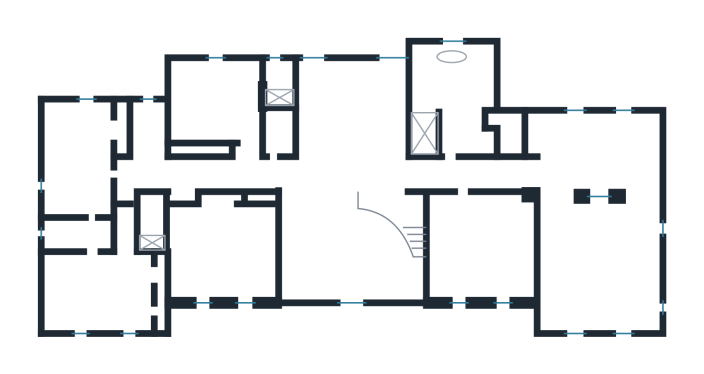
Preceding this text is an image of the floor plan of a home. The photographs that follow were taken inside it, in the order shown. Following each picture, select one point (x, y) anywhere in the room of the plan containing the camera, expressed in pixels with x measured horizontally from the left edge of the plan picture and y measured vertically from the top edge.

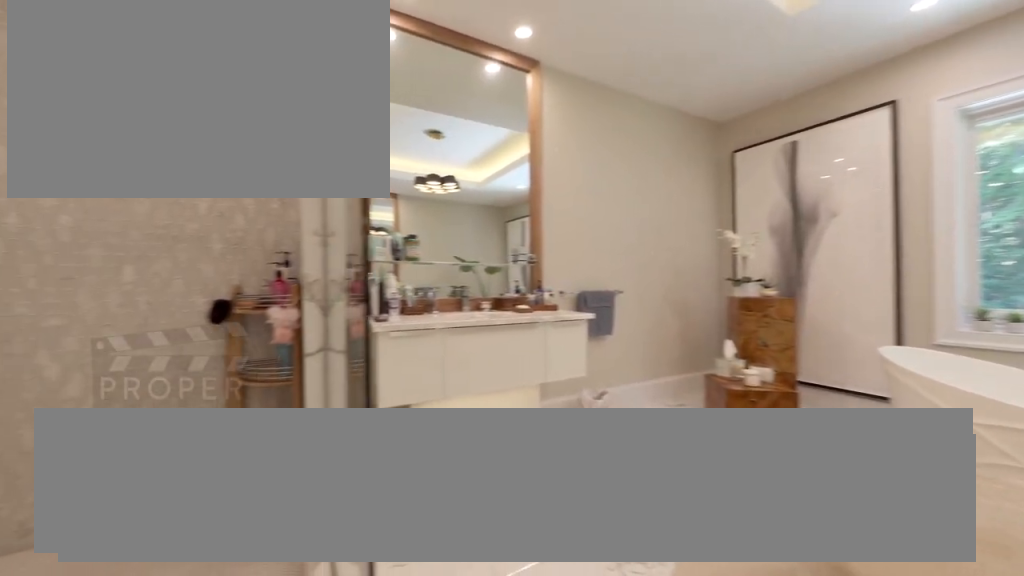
(461, 100)
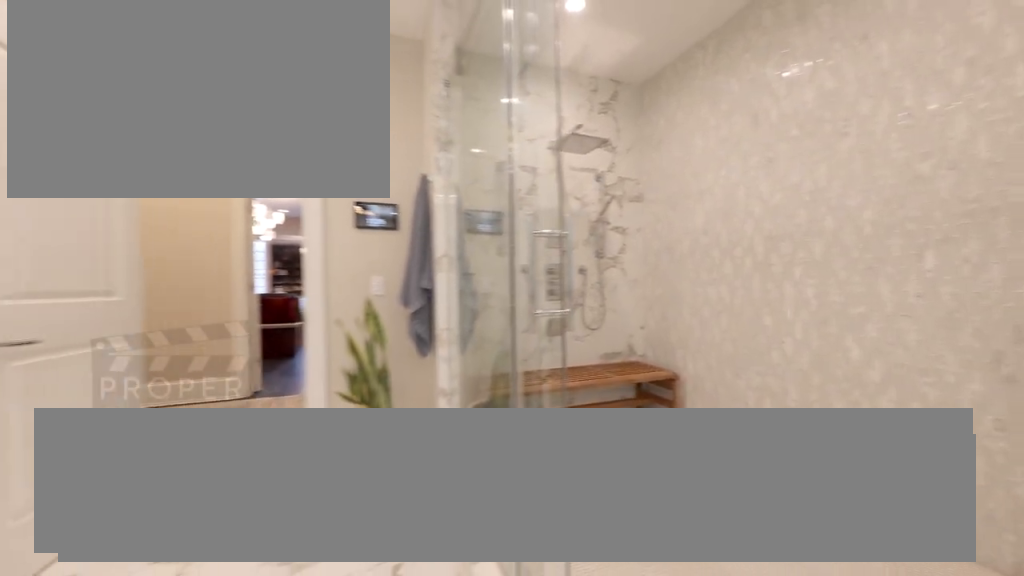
(461, 100)
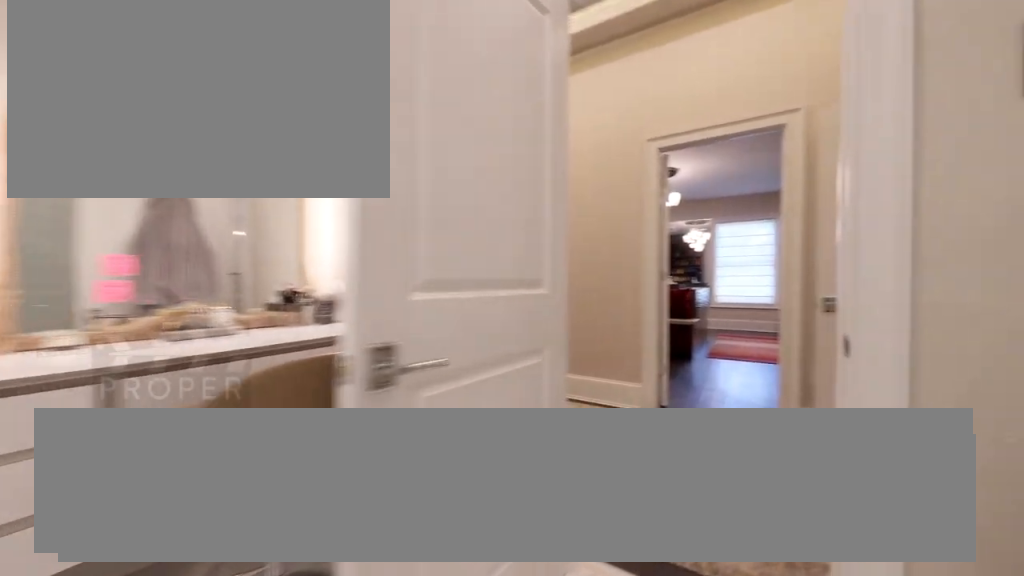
(461, 100)
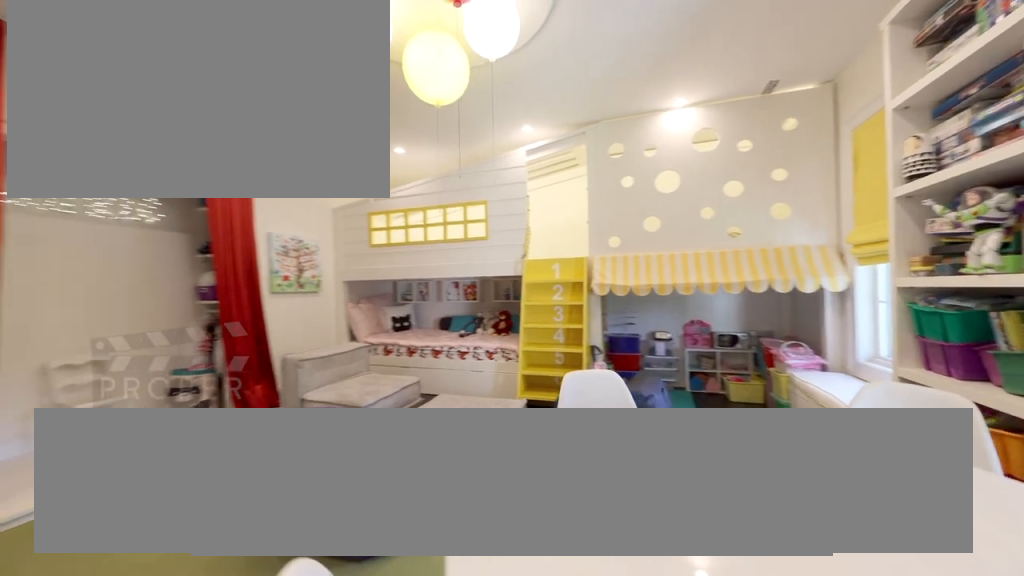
(223, 251)
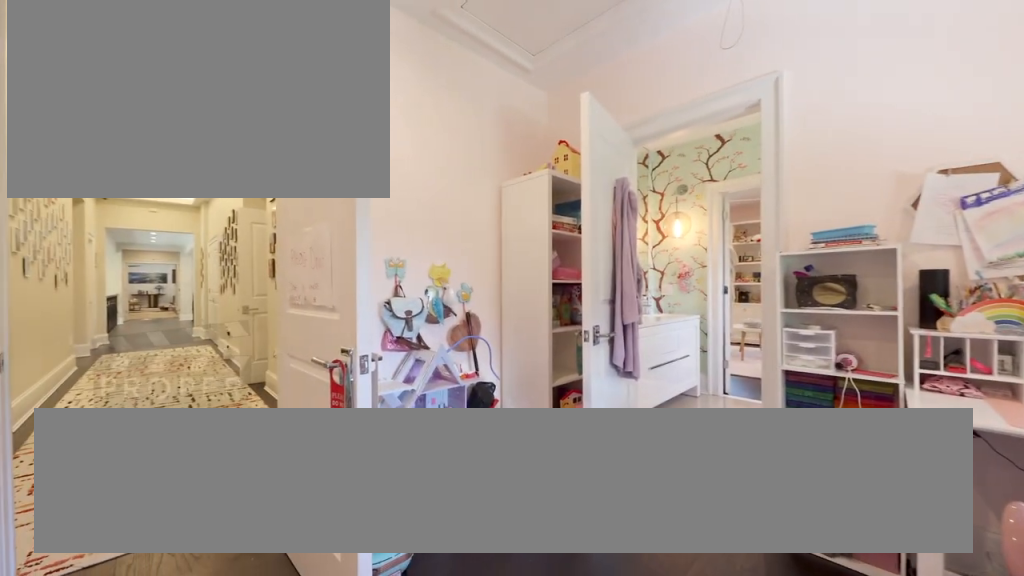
(77, 157)
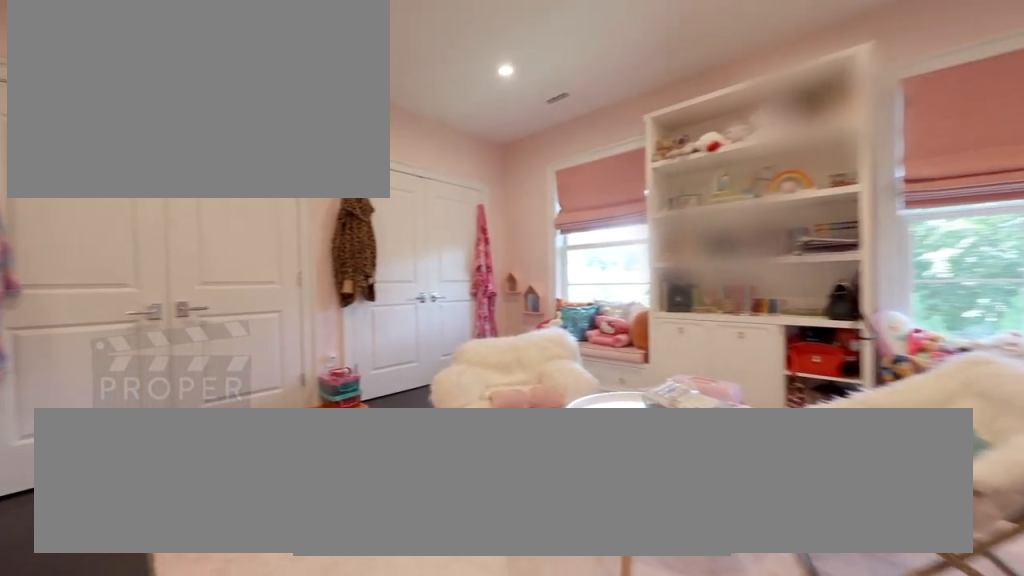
(103, 277)
